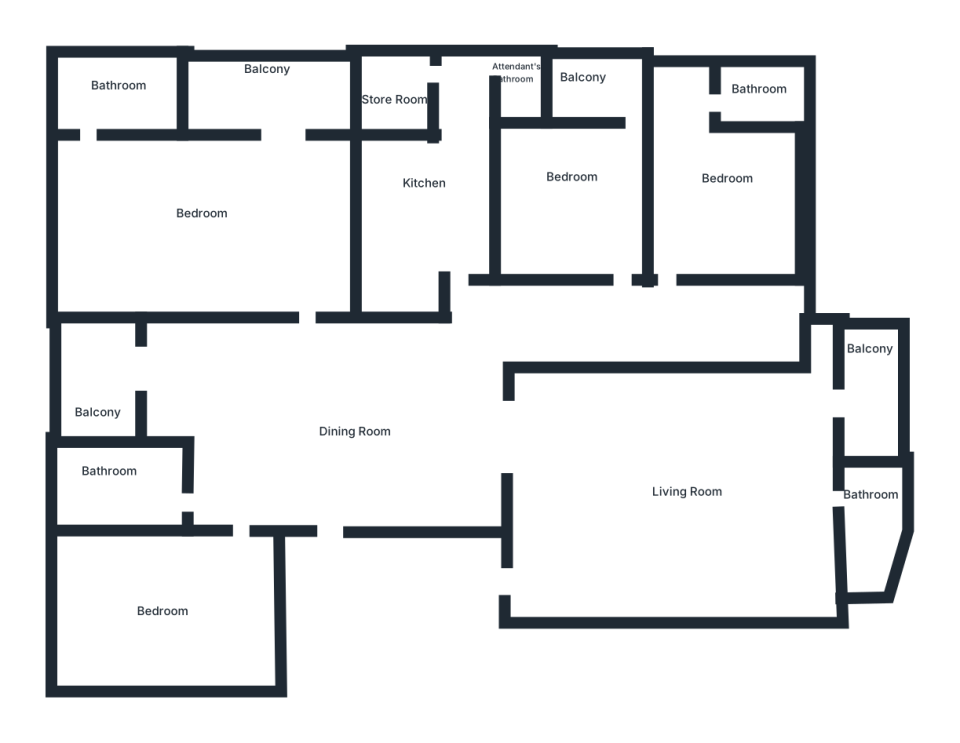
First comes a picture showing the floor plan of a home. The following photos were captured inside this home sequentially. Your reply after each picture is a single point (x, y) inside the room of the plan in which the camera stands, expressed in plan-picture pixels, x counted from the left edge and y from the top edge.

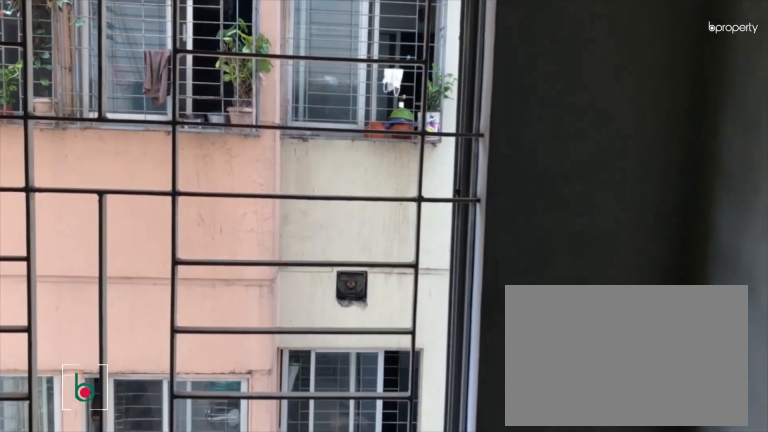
(602, 94)
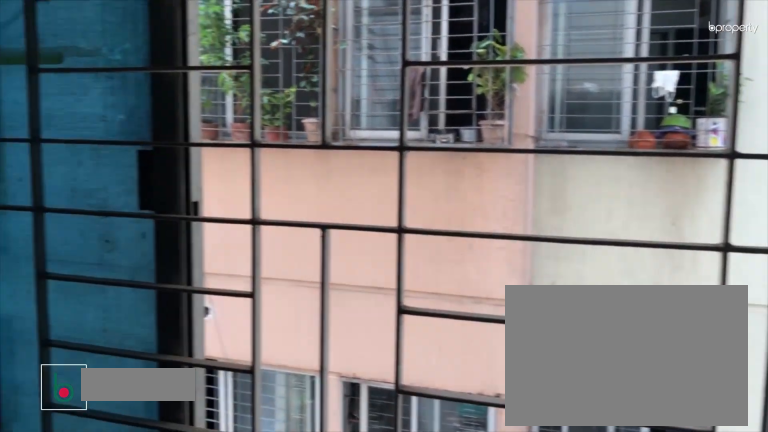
(602, 94)
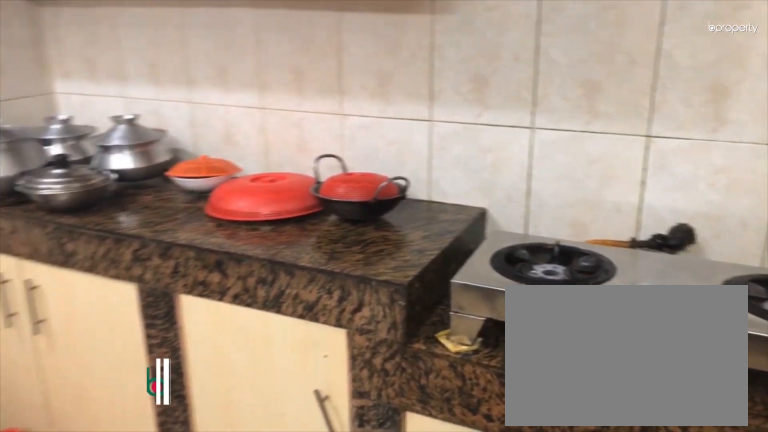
(426, 188)
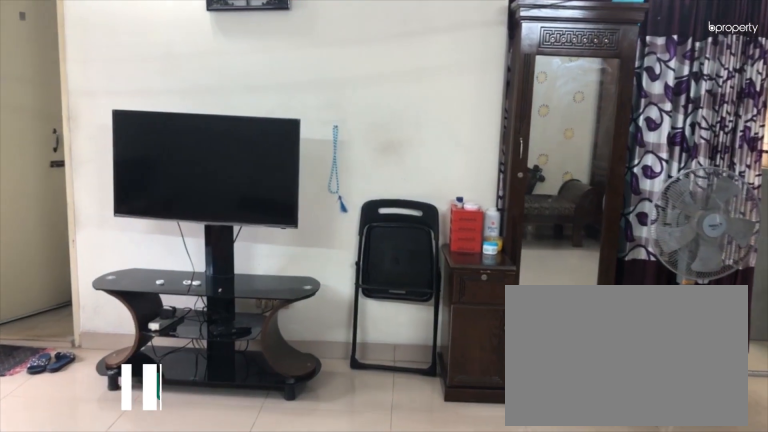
(196, 217)
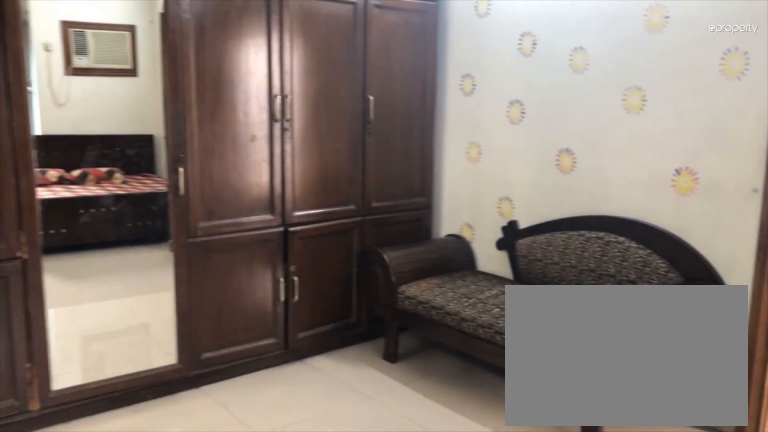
(196, 217)
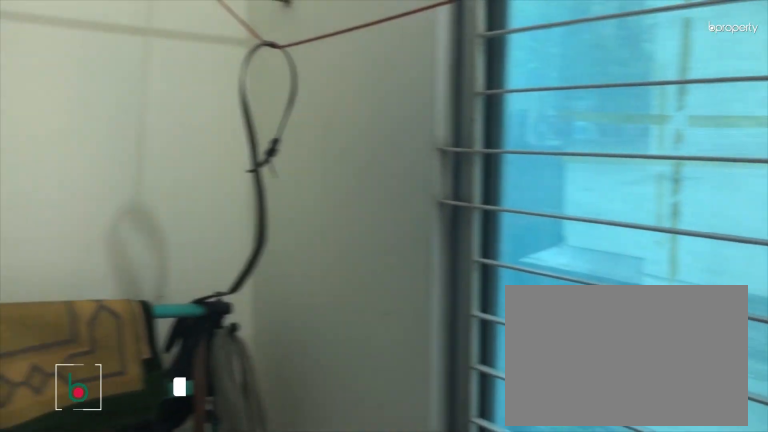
(271, 66)
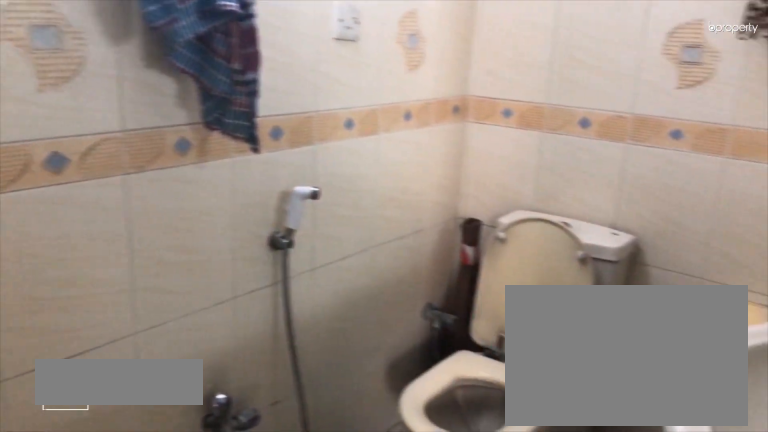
(120, 95)
